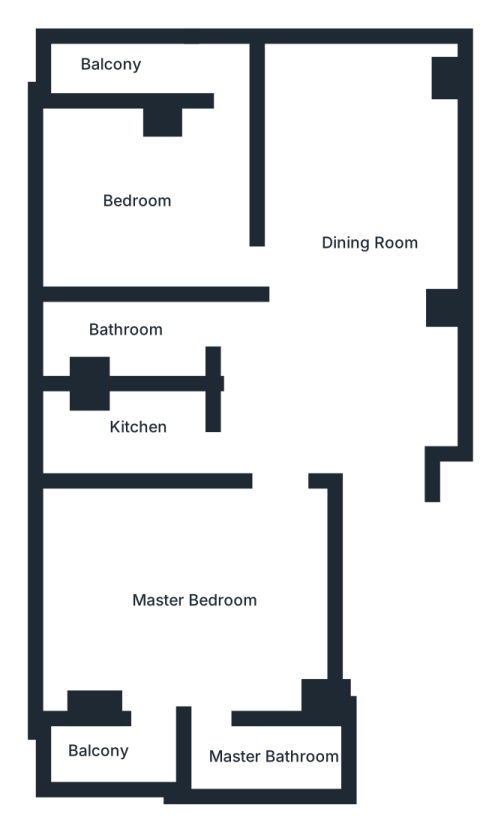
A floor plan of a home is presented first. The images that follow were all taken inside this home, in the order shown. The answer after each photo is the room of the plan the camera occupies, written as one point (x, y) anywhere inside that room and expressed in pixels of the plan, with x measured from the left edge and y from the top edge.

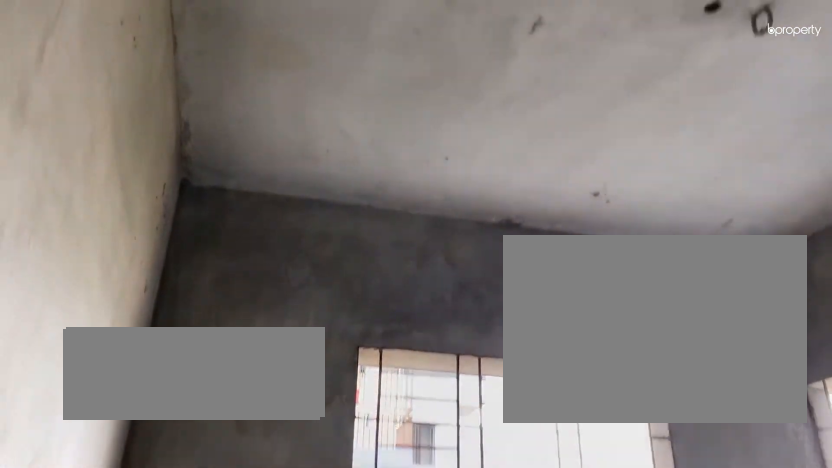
(158, 201)
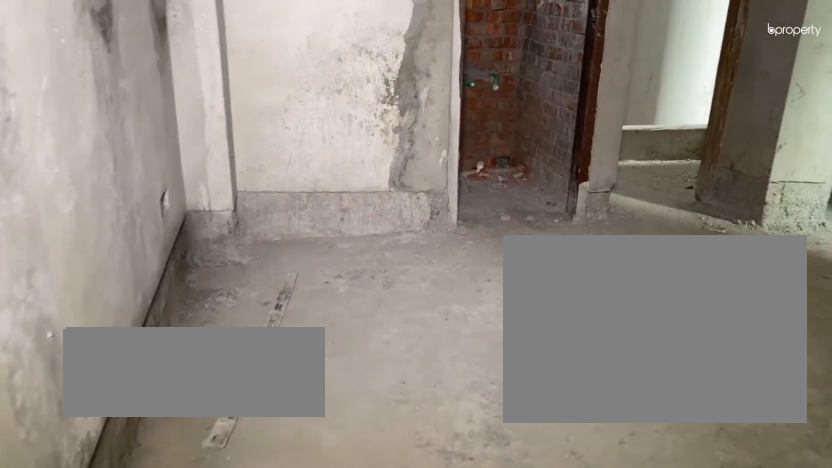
(207, 598)
